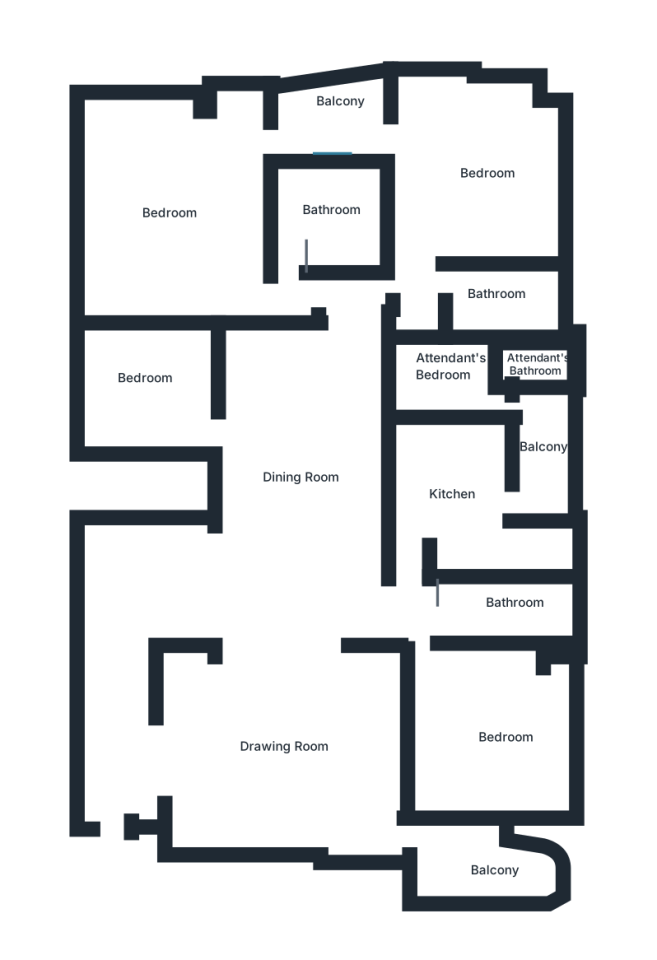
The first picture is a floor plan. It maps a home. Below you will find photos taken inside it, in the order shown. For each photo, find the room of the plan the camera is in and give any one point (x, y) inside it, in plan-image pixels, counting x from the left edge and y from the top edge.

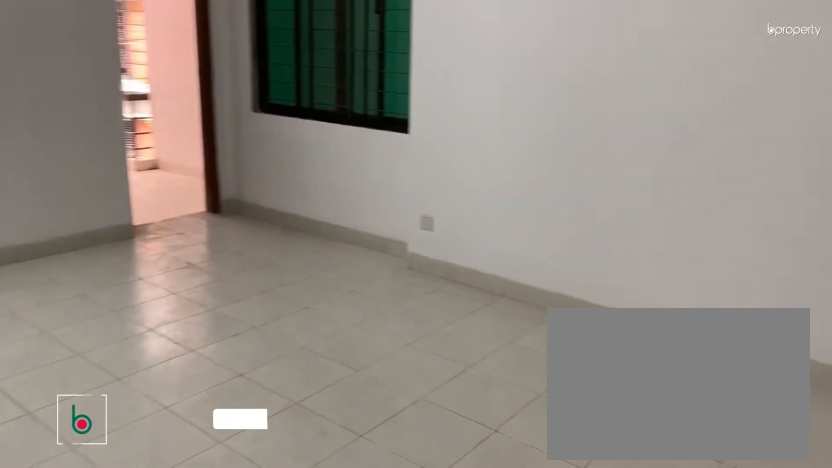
(288, 764)
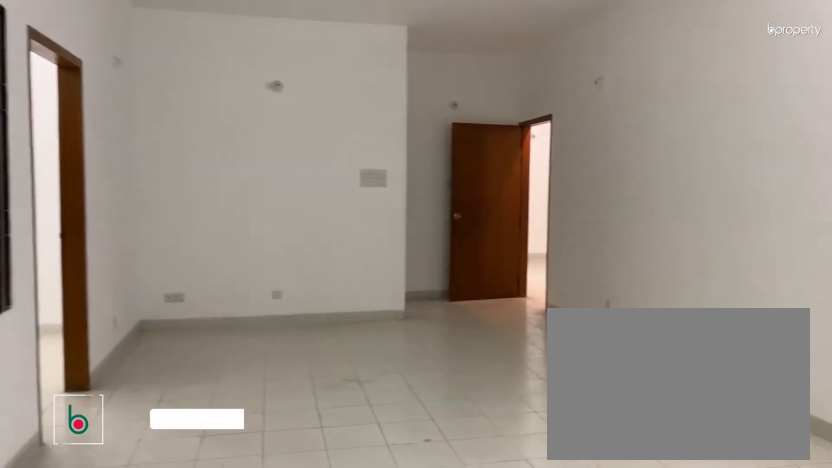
(300, 461)
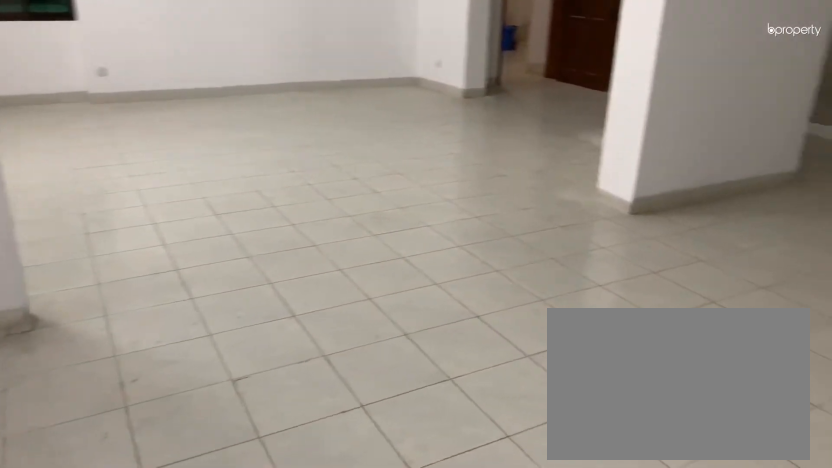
(300, 461)
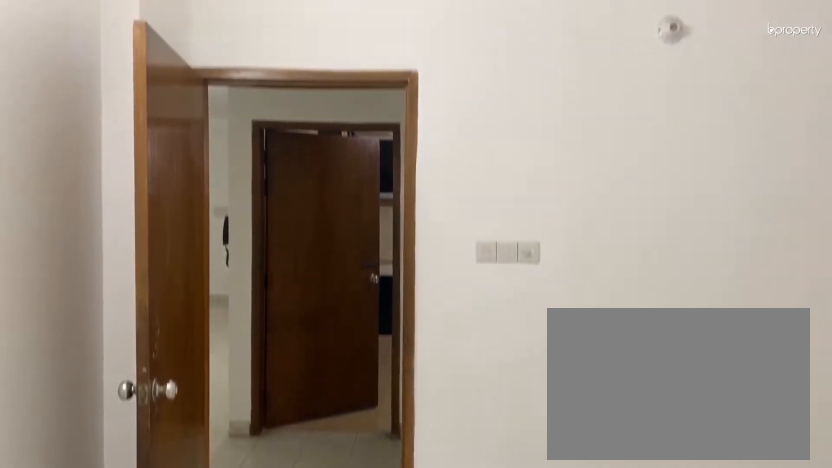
(484, 739)
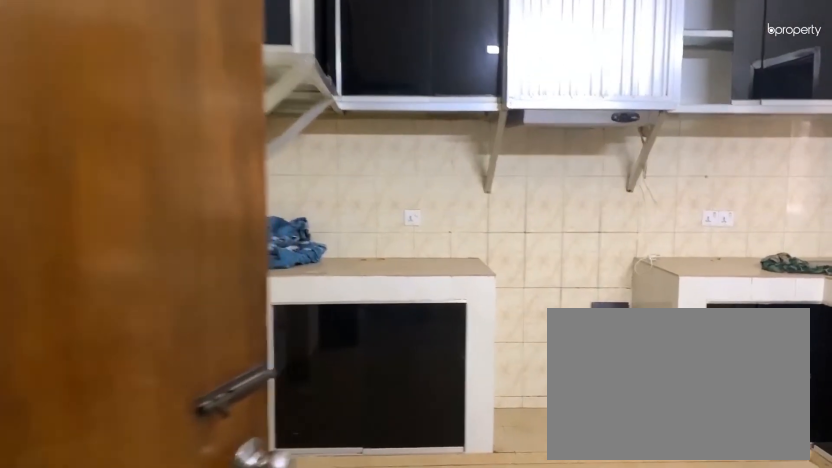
(454, 498)
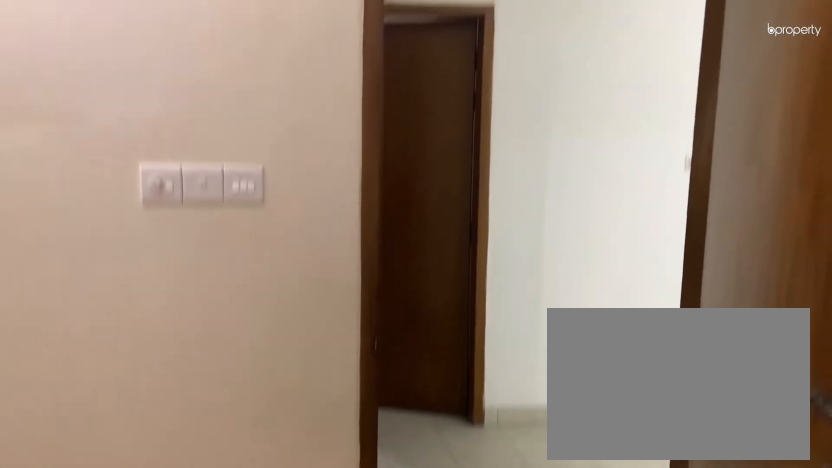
(450, 486)
